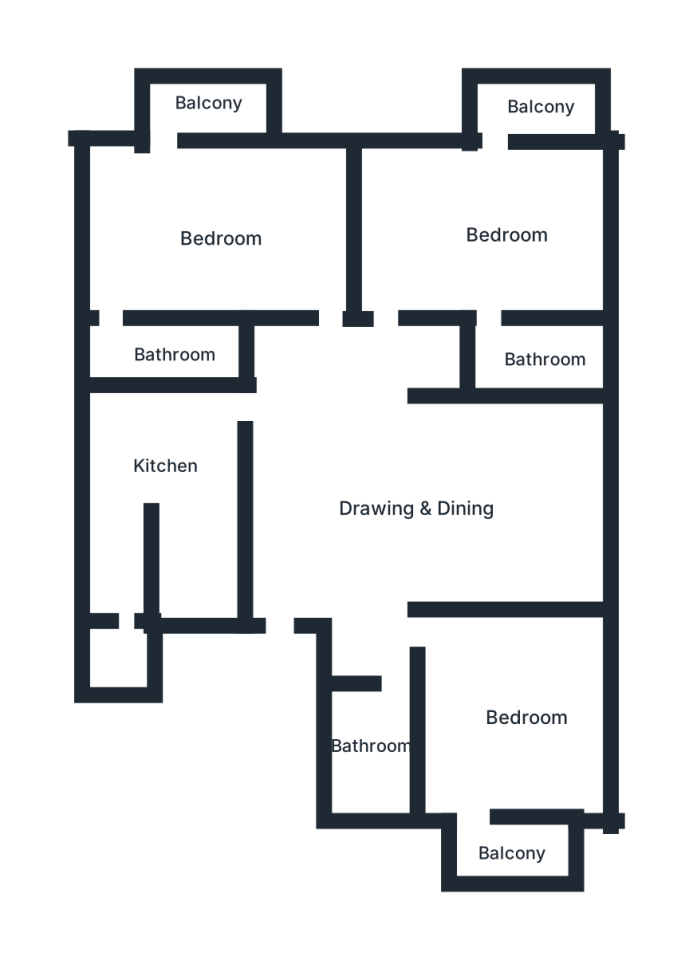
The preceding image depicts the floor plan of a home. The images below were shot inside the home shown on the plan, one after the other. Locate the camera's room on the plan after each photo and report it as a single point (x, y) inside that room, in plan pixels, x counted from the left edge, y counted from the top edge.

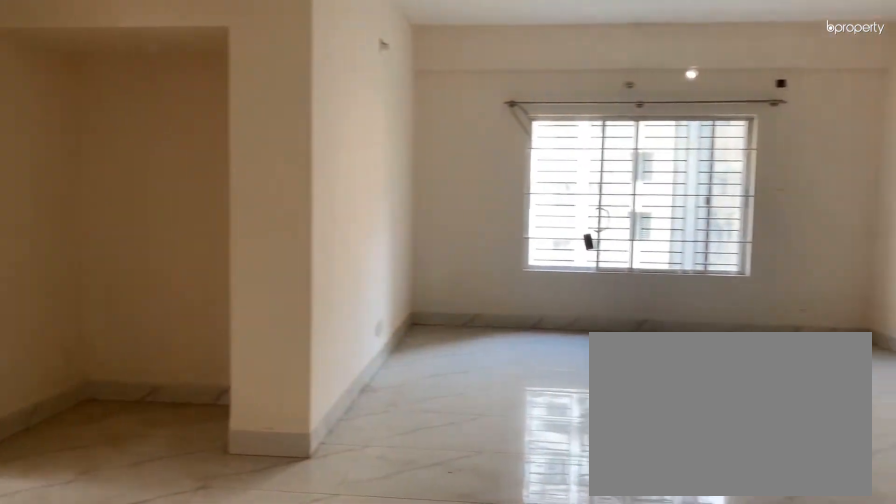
(415, 498)
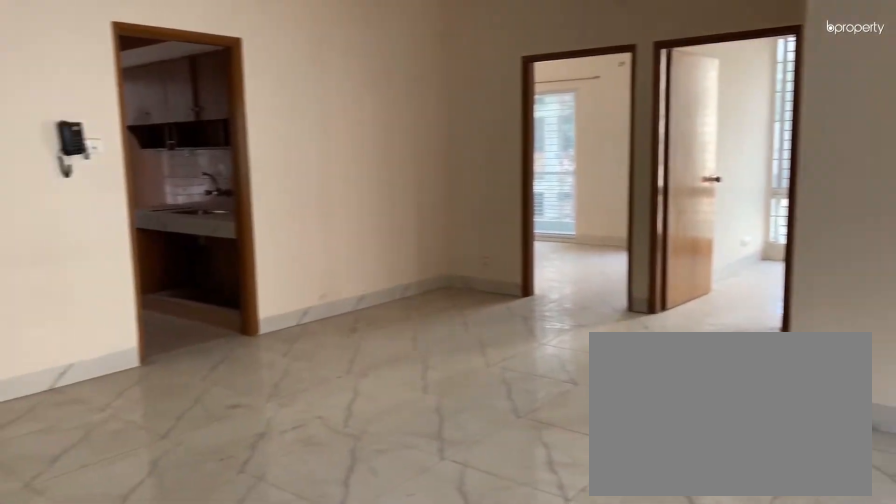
(420, 499)
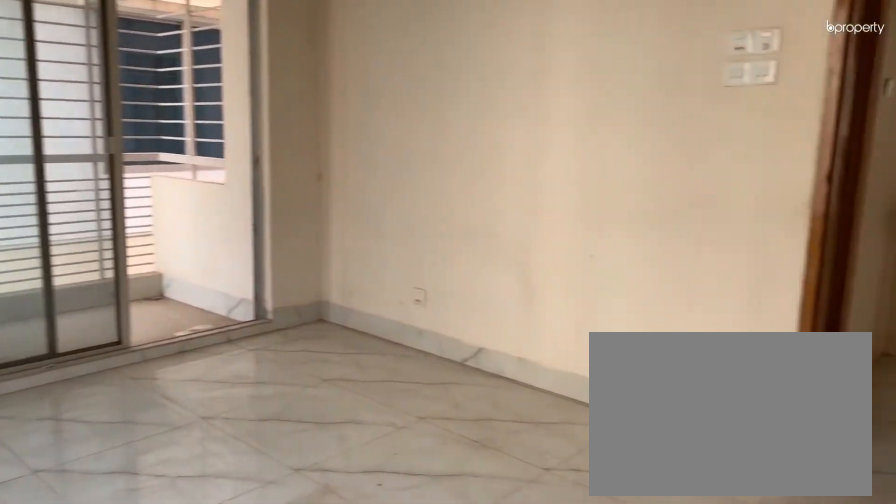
(512, 730)
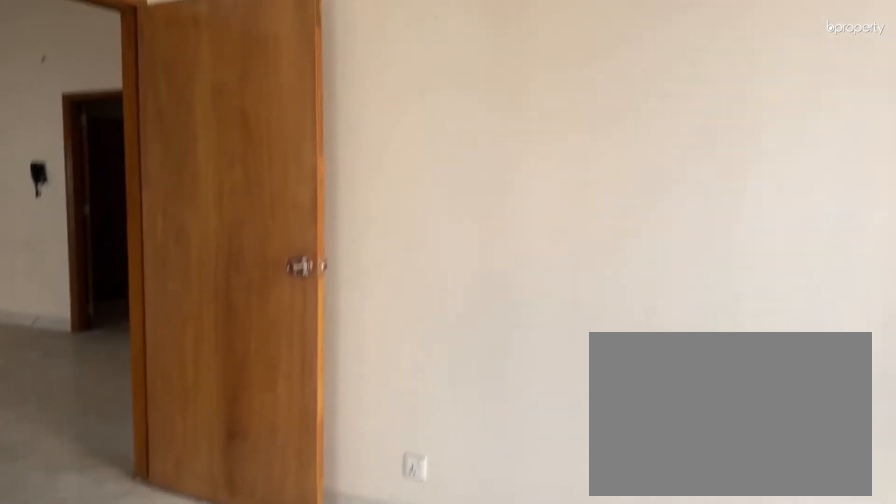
(471, 243)
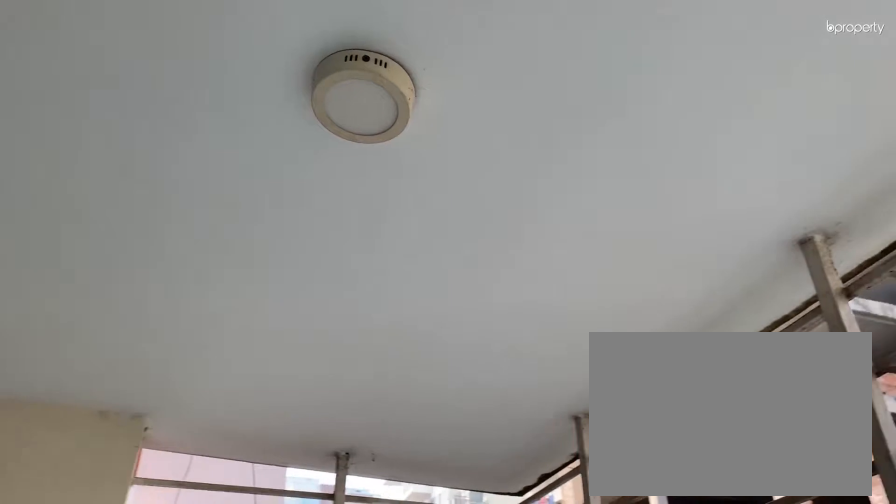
(532, 114)
